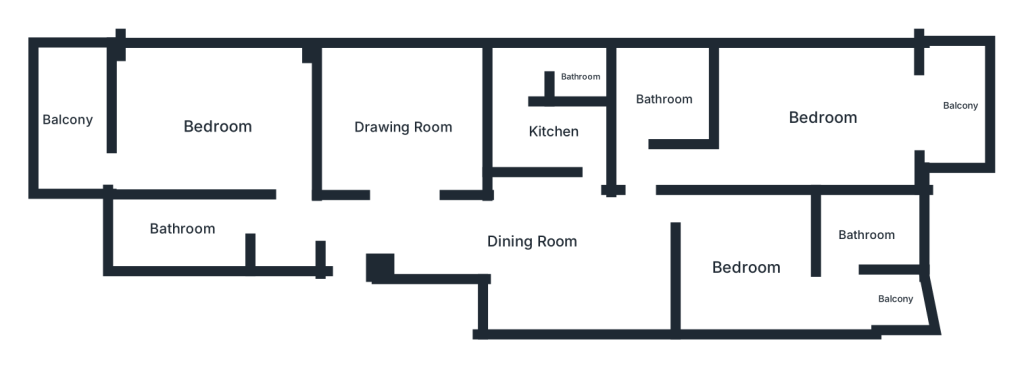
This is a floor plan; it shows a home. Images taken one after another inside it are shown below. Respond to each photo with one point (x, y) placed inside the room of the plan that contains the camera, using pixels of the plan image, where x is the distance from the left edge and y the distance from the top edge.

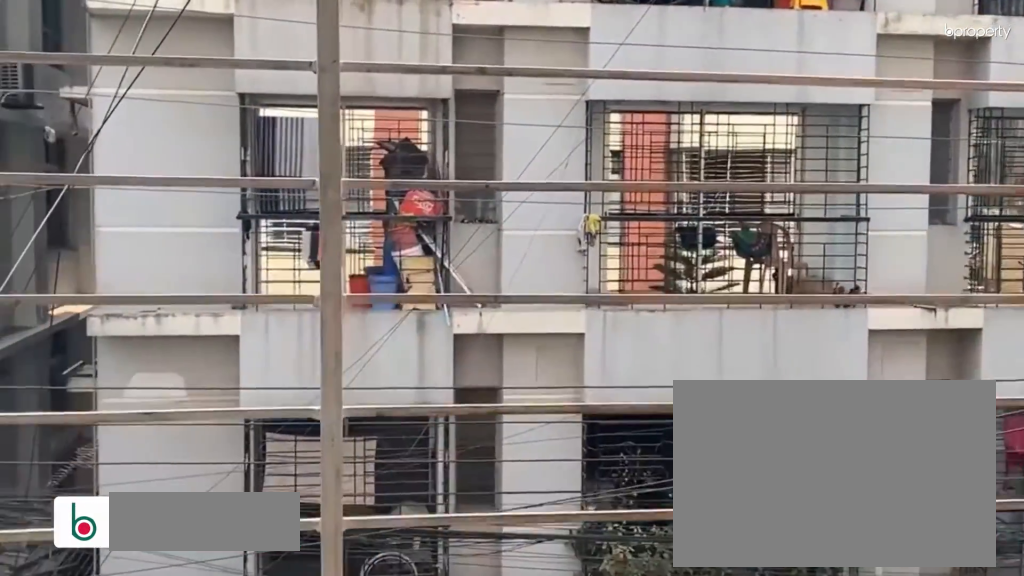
(958, 103)
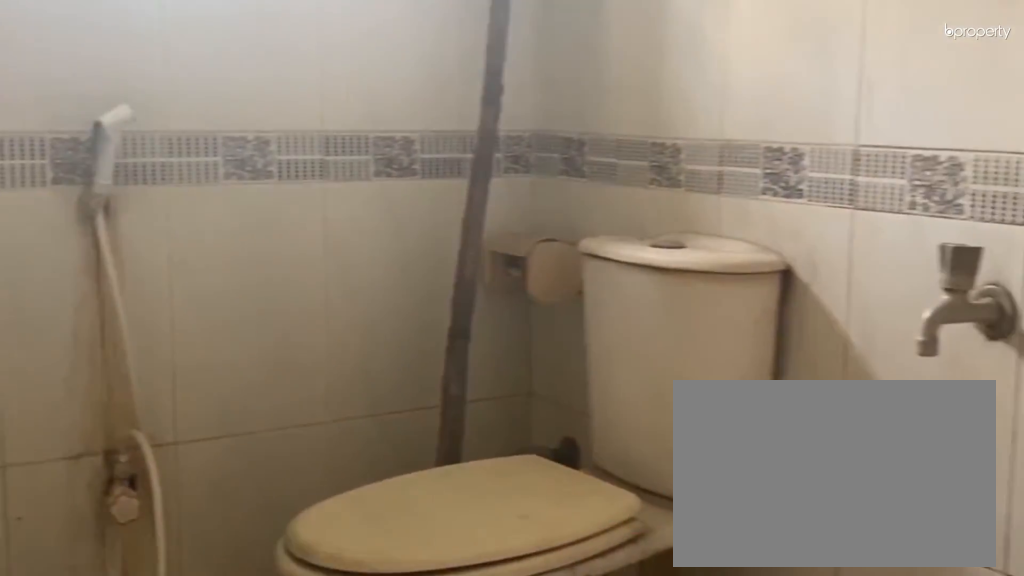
(665, 99)
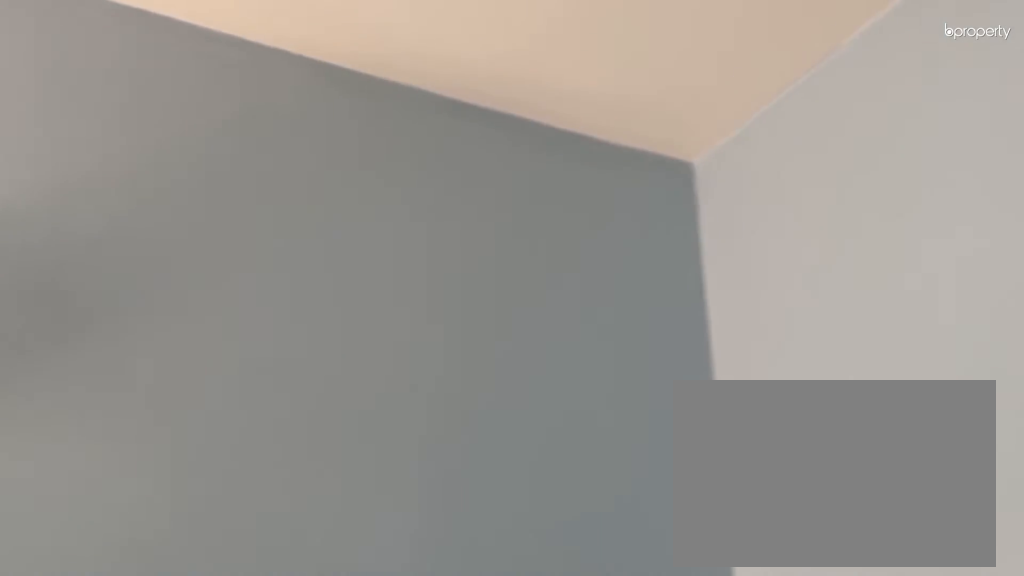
(748, 269)
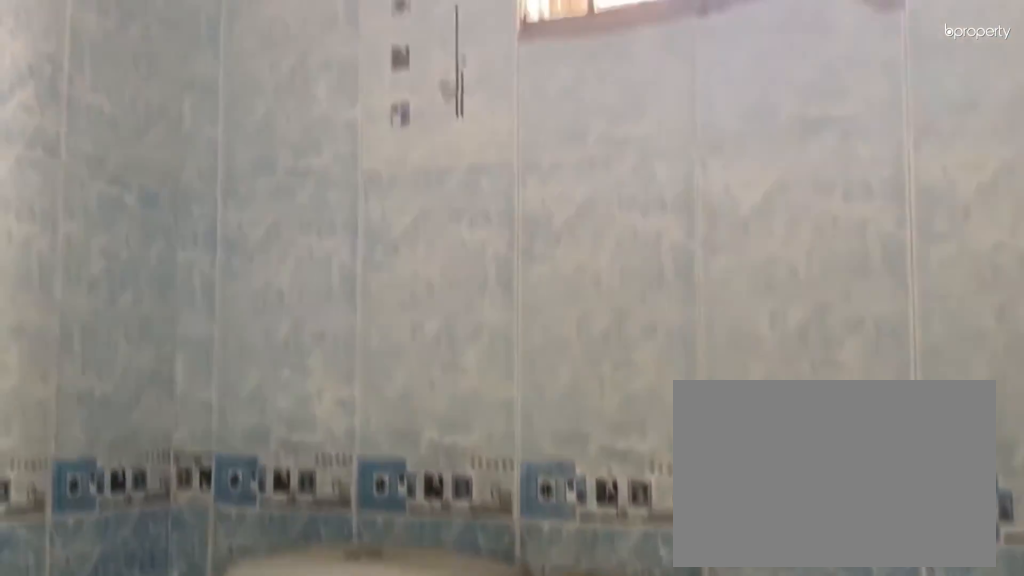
(867, 236)
